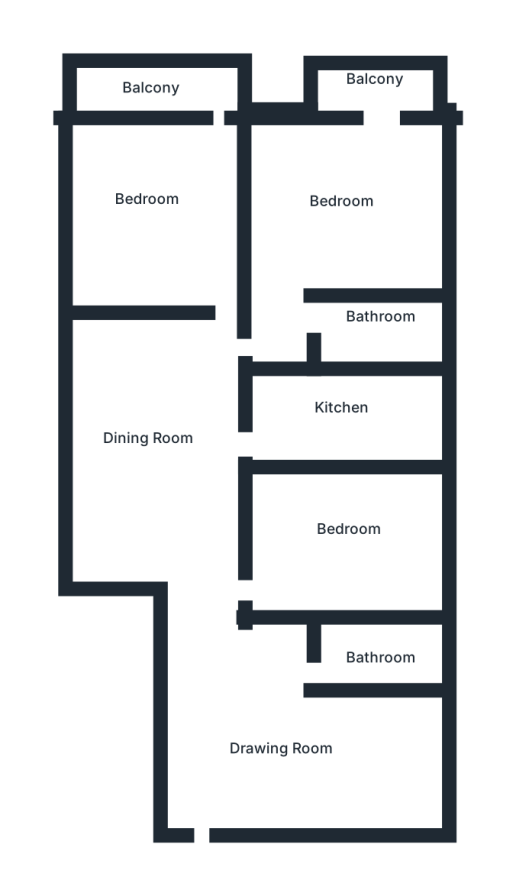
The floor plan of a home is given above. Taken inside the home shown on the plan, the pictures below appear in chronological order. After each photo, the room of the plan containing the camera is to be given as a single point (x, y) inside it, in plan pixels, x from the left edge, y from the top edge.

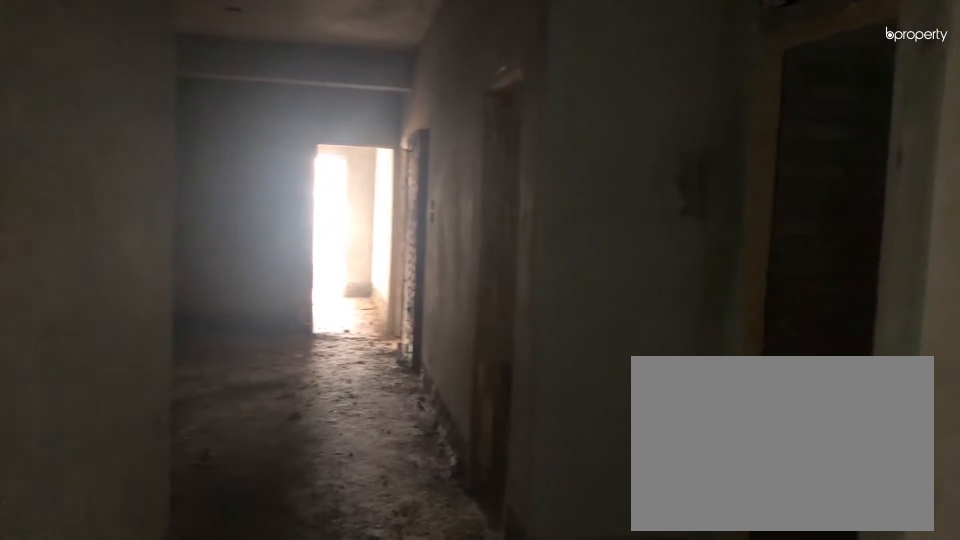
(257, 746)
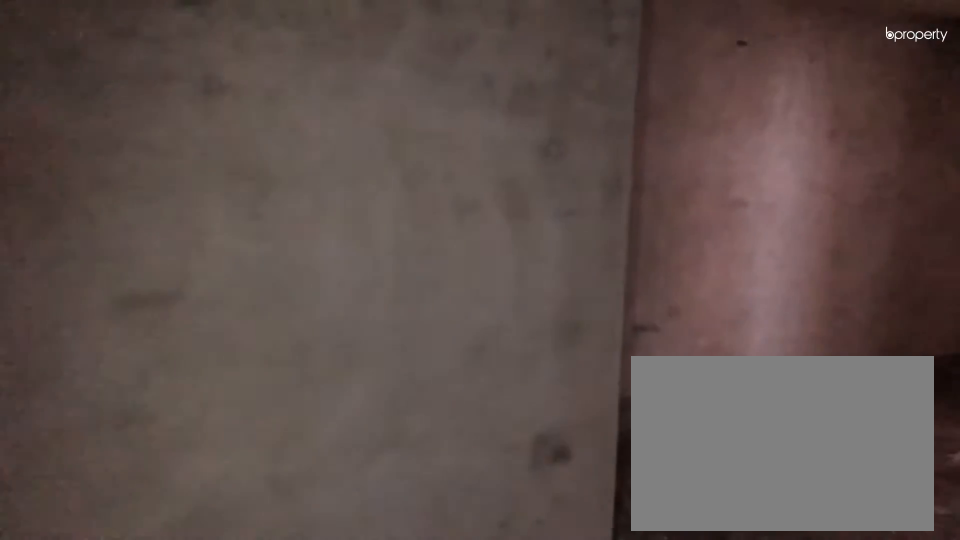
(257, 746)
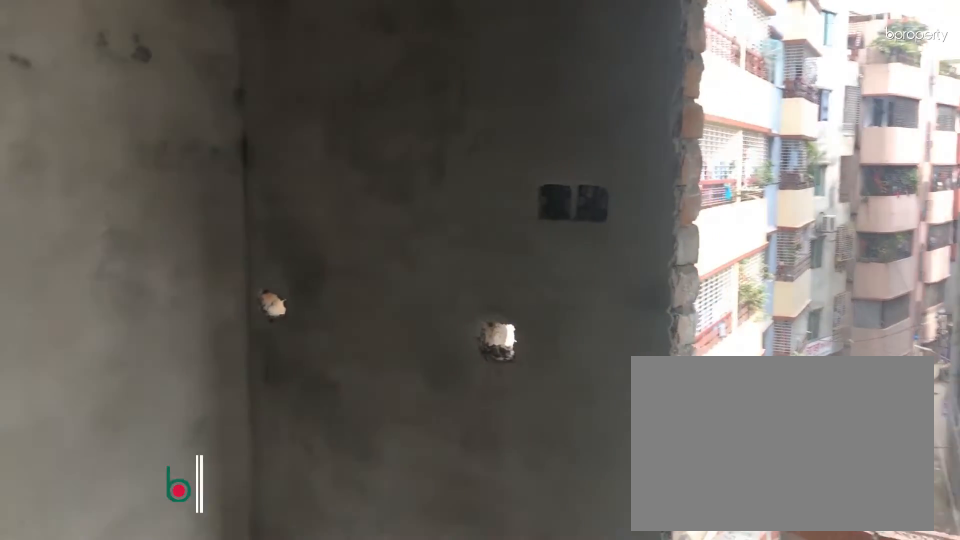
(364, 178)
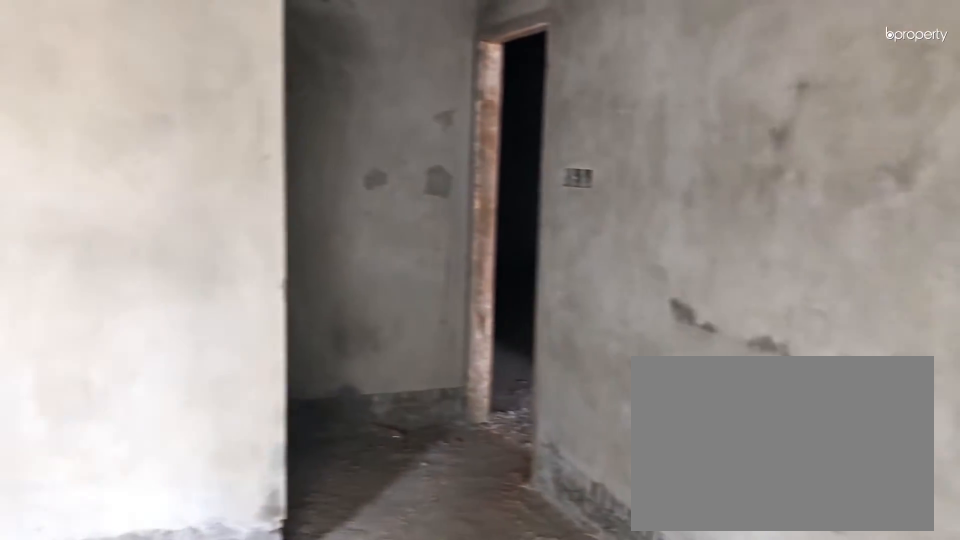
(364, 178)
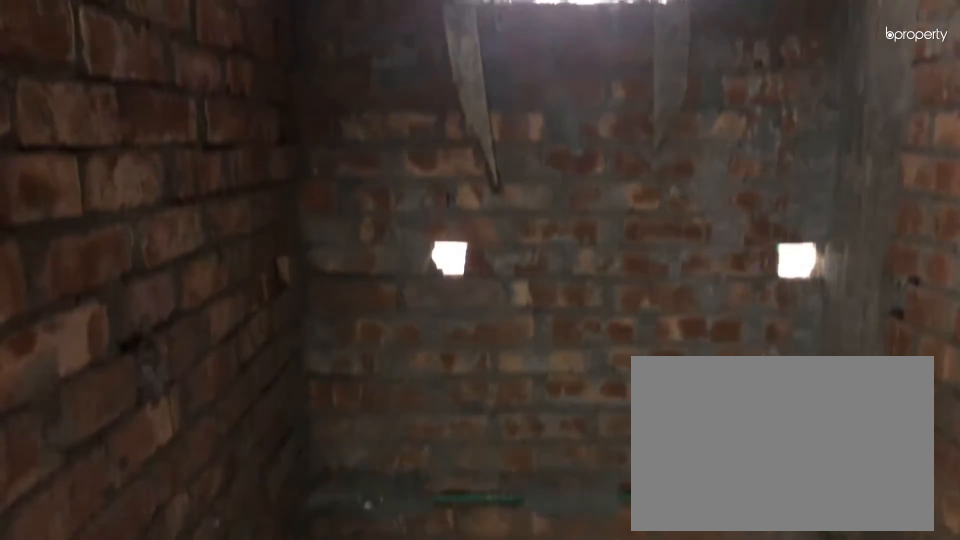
(371, 325)
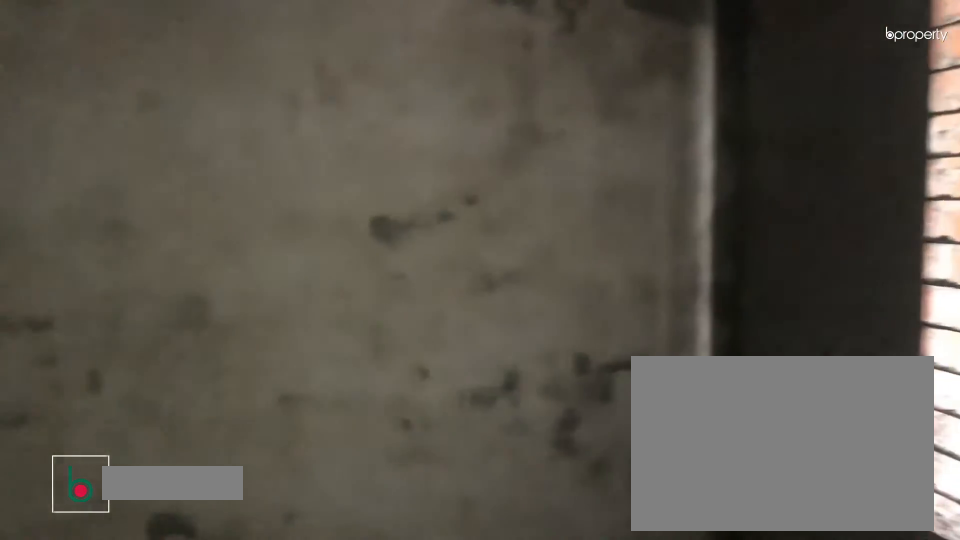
(349, 549)
